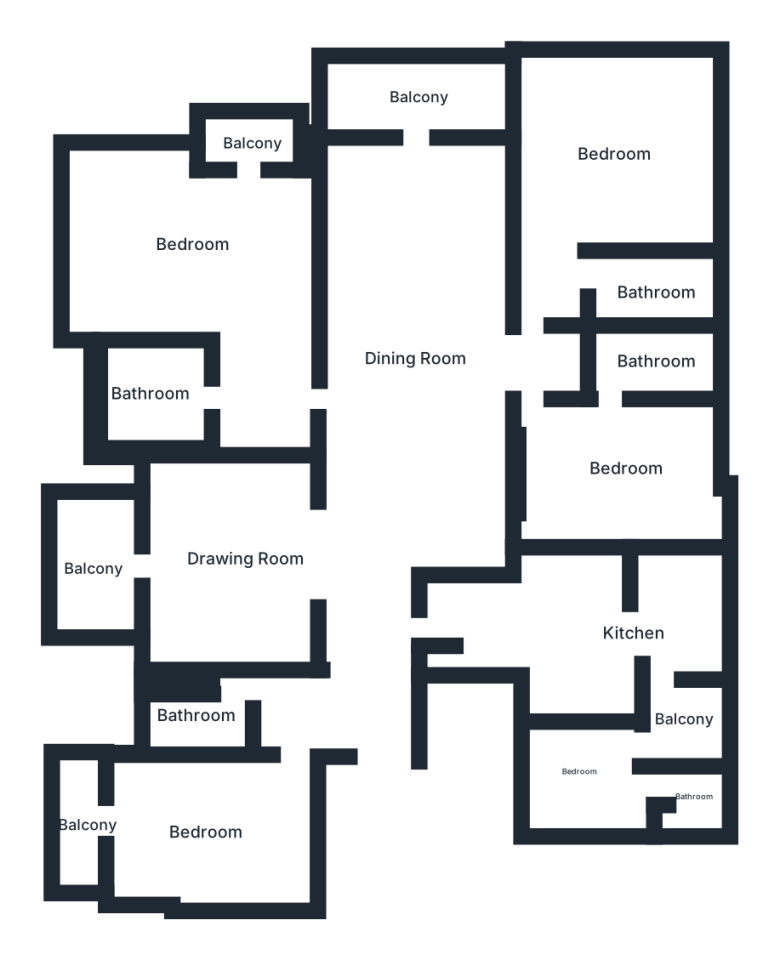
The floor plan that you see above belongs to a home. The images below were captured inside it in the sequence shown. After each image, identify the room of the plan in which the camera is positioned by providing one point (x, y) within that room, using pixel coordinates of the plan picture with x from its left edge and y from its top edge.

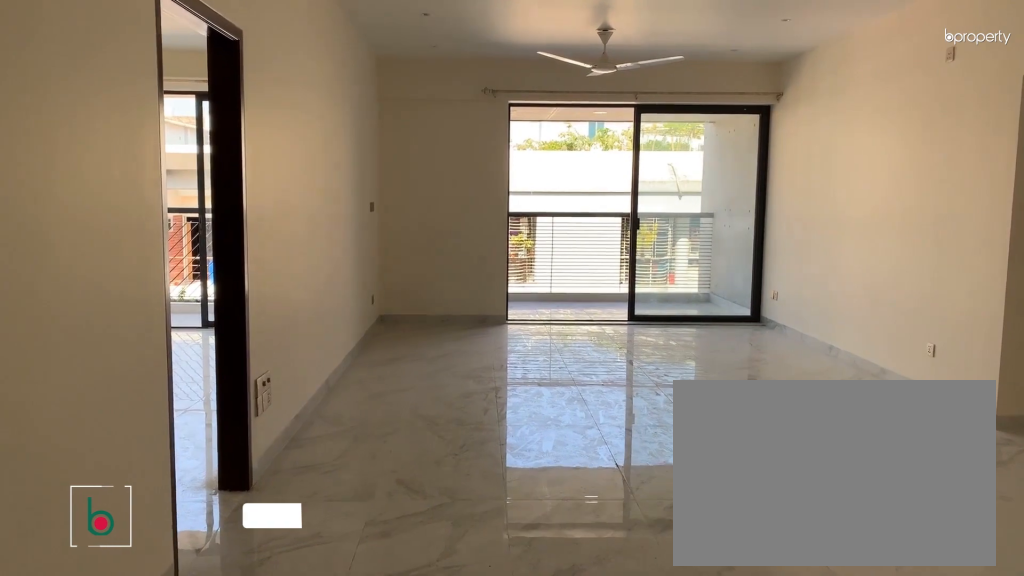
(408, 350)
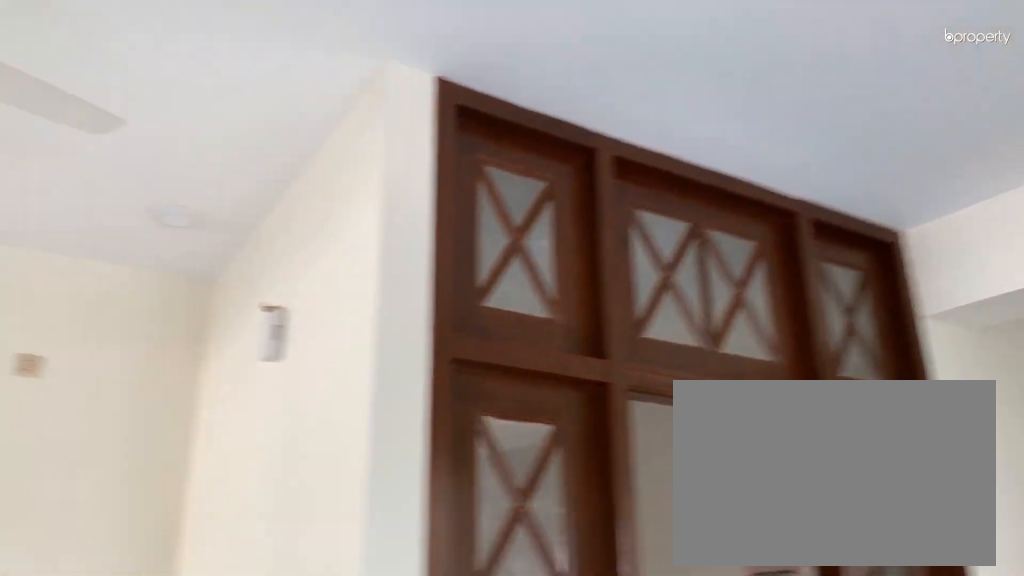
(408, 350)
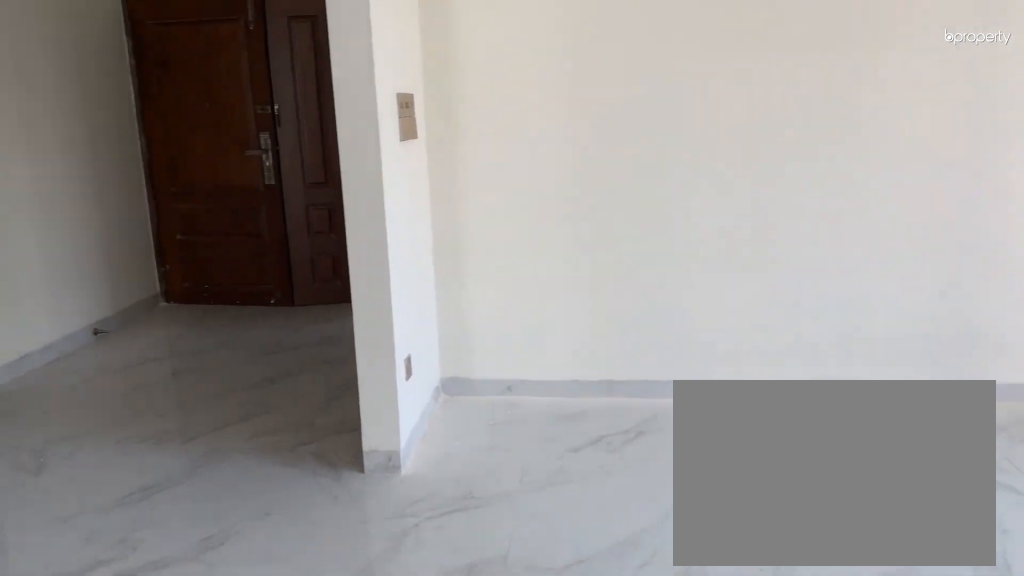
(249, 561)
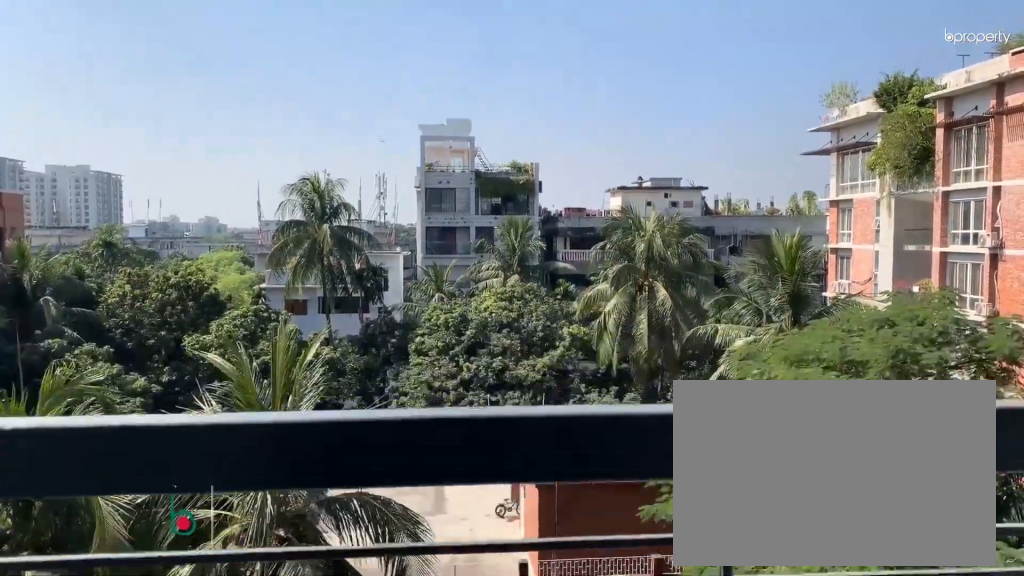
(97, 574)
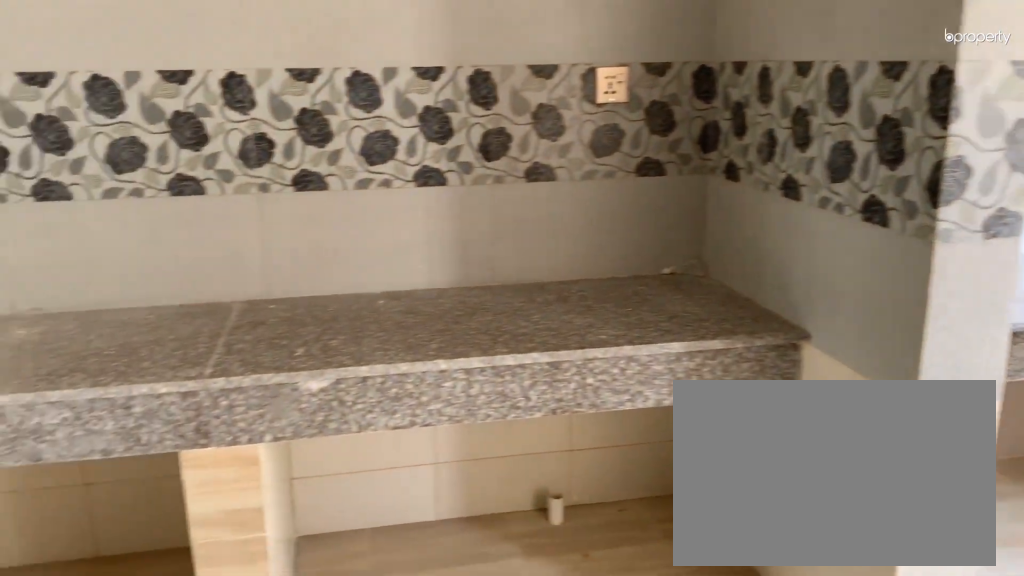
(633, 641)
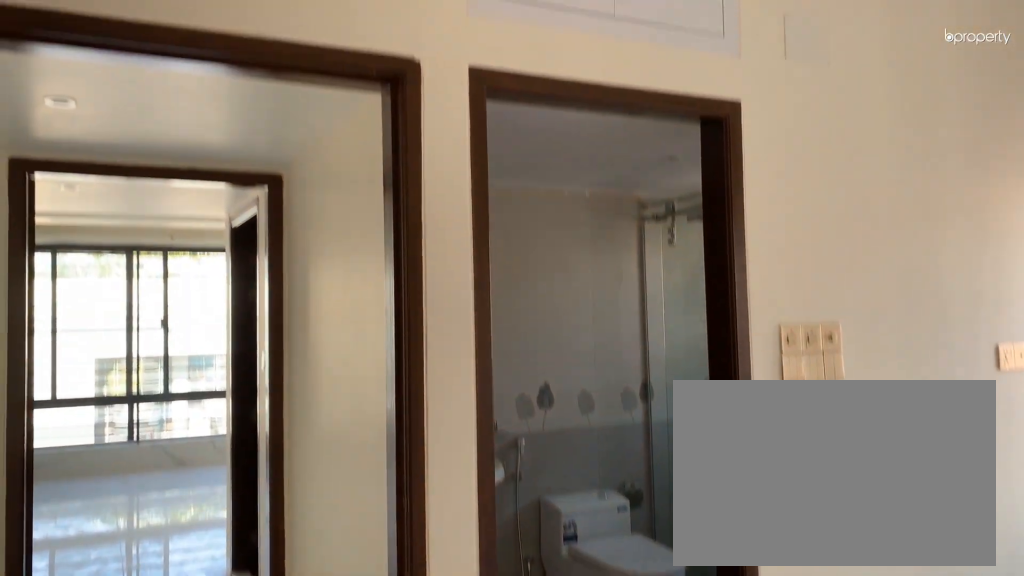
(627, 475)
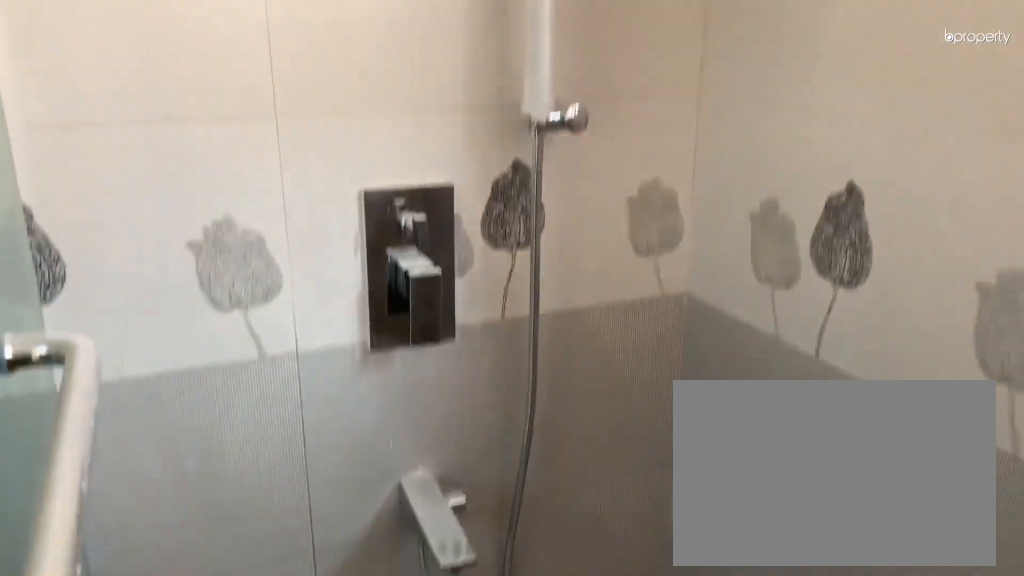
(652, 363)
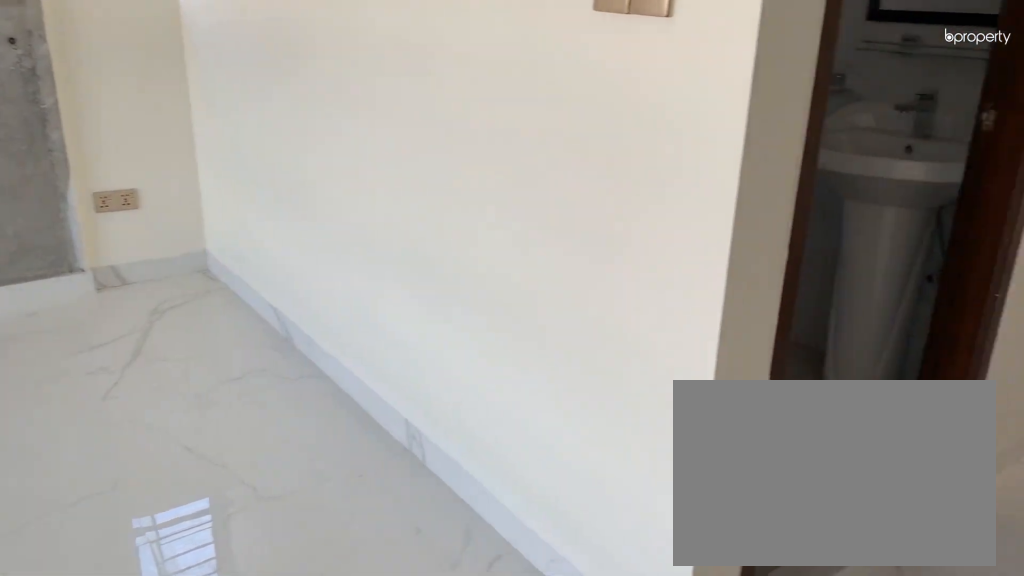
(614, 151)
